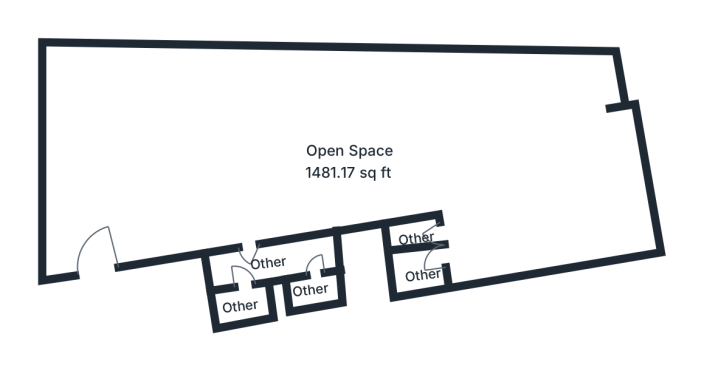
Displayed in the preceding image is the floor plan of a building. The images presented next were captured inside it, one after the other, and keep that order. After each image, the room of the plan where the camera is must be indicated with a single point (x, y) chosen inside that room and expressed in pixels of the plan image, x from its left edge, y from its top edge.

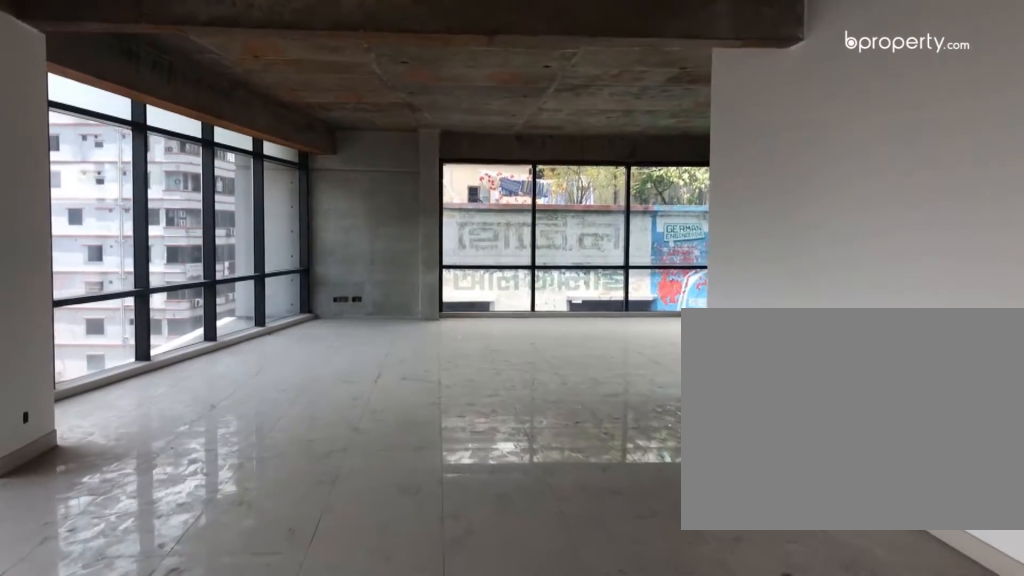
(247, 155)
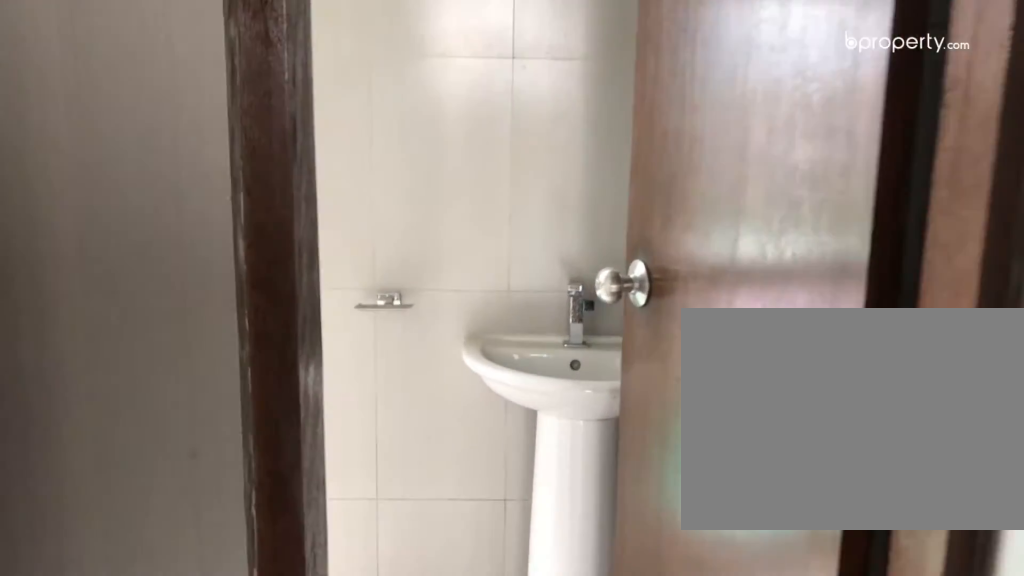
(245, 271)
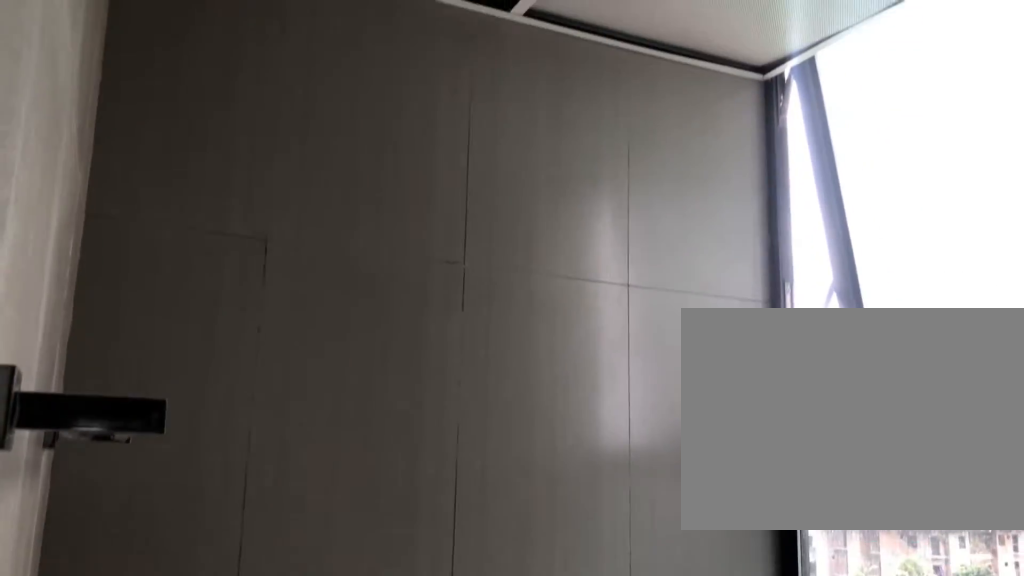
(240, 302)
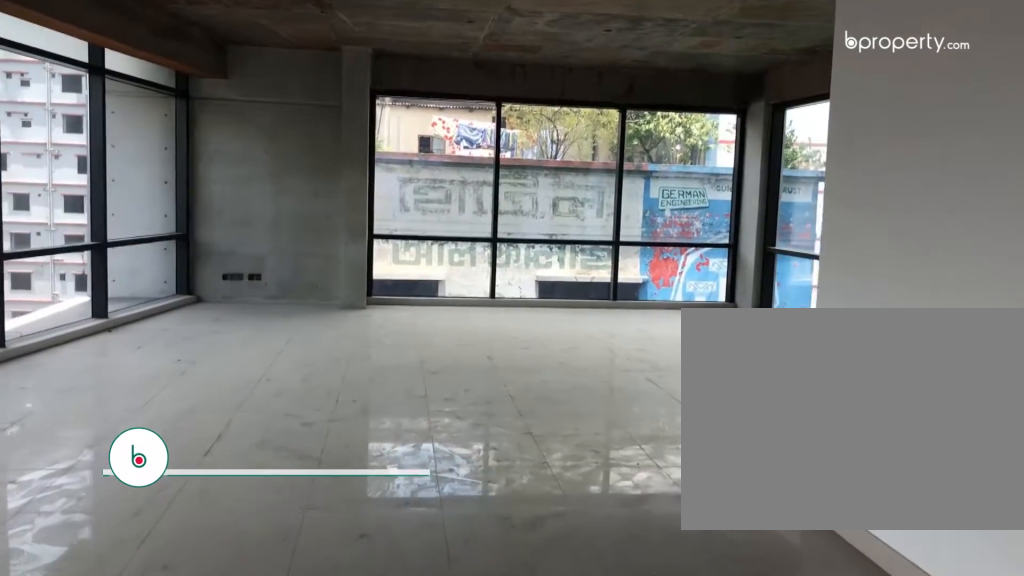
(391, 124)
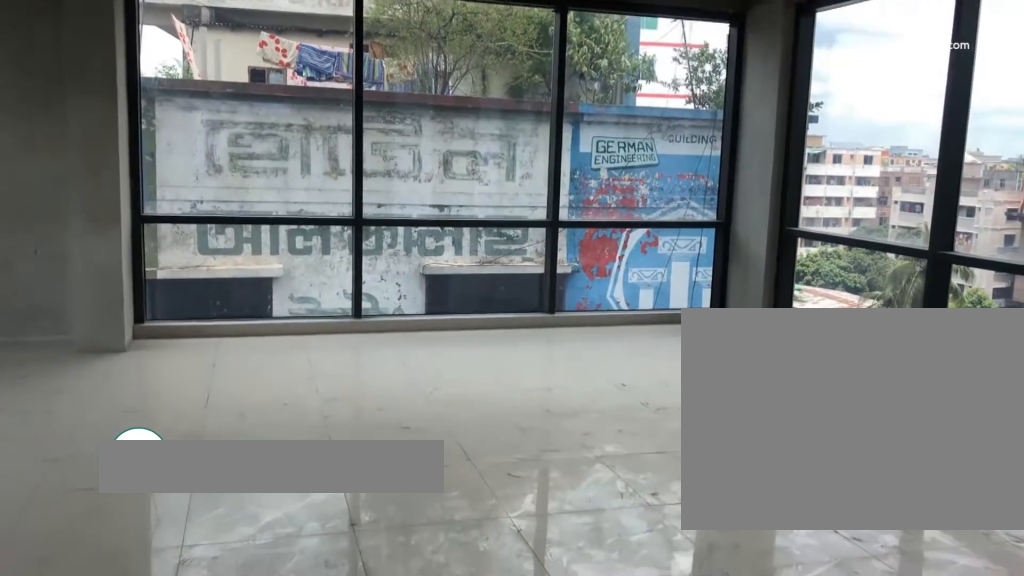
(482, 139)
